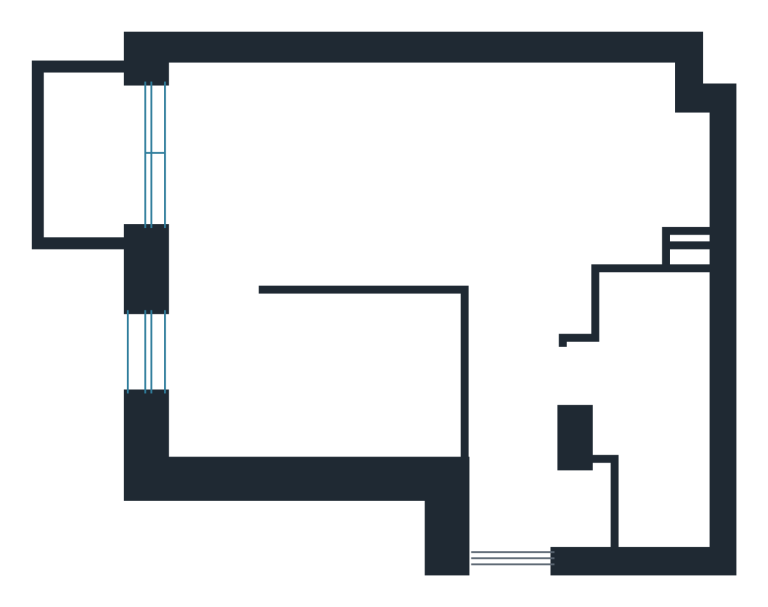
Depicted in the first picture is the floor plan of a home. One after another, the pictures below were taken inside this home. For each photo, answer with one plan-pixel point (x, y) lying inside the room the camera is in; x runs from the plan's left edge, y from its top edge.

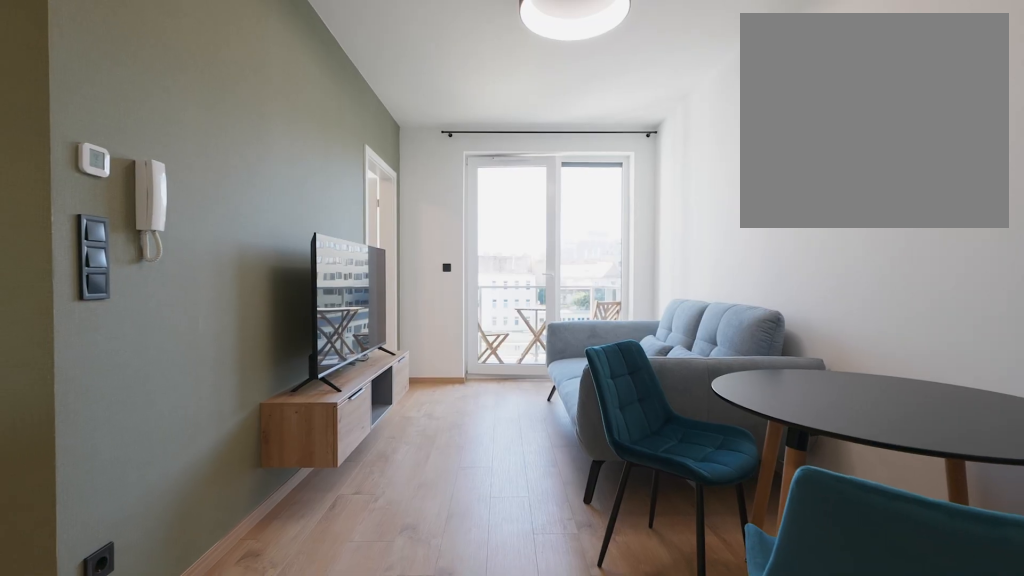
(361, 172)
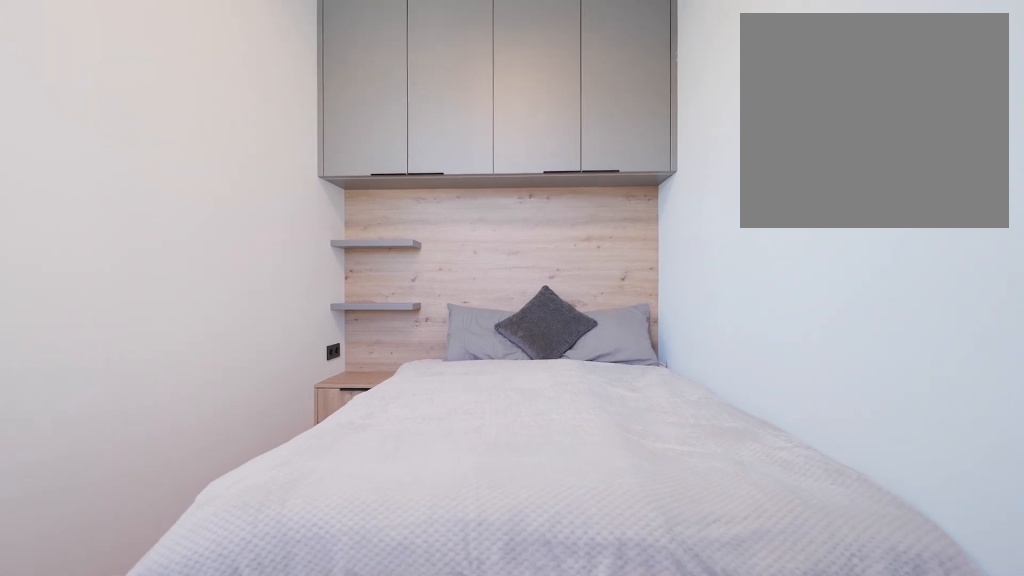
(345, 383)
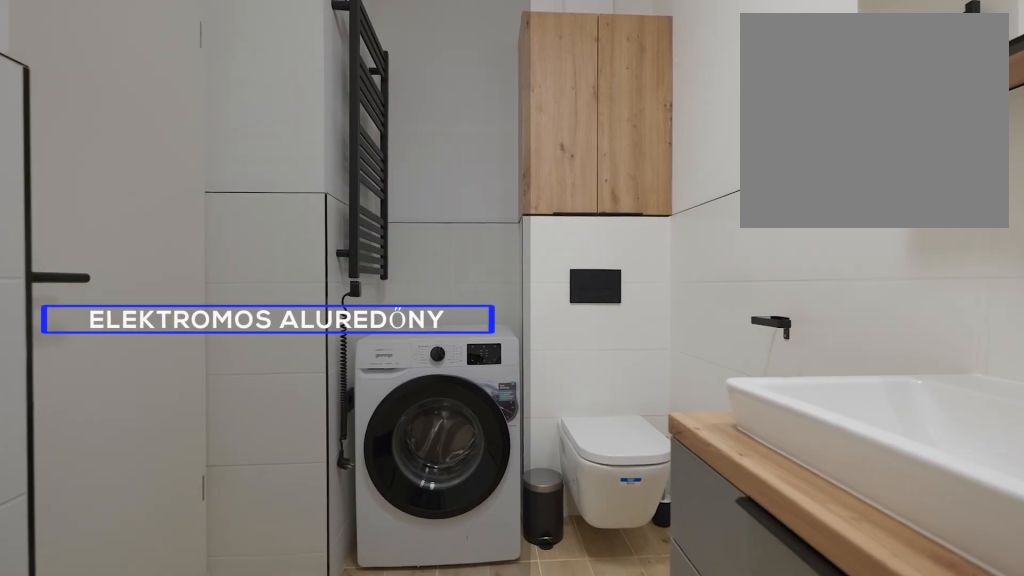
(662, 383)
